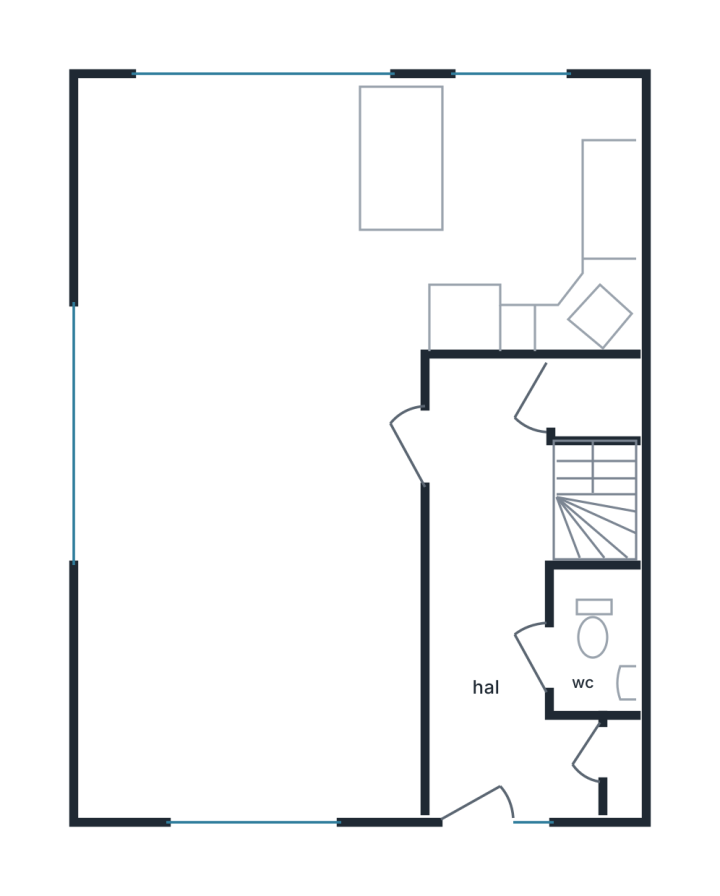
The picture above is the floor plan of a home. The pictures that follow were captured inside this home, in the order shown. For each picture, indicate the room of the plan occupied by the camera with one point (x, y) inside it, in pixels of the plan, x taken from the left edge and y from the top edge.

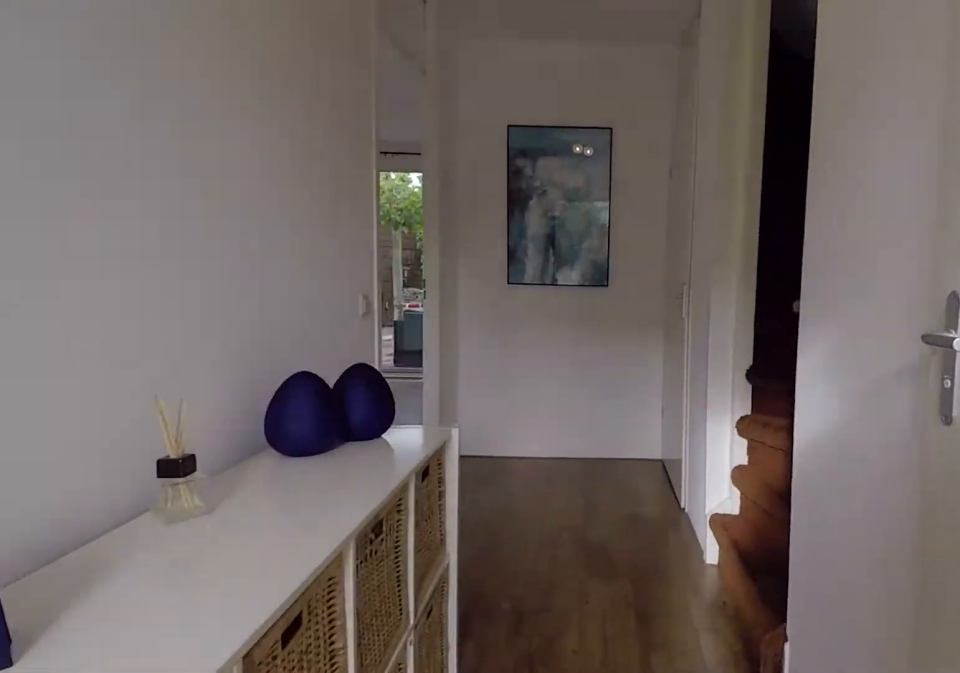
(495, 604)
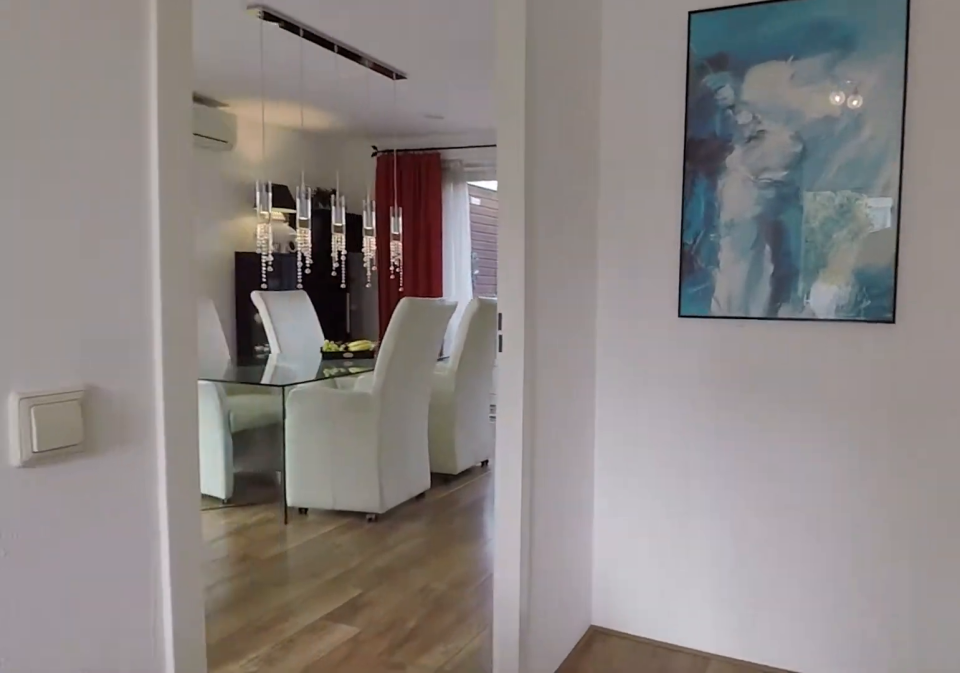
(495, 604)
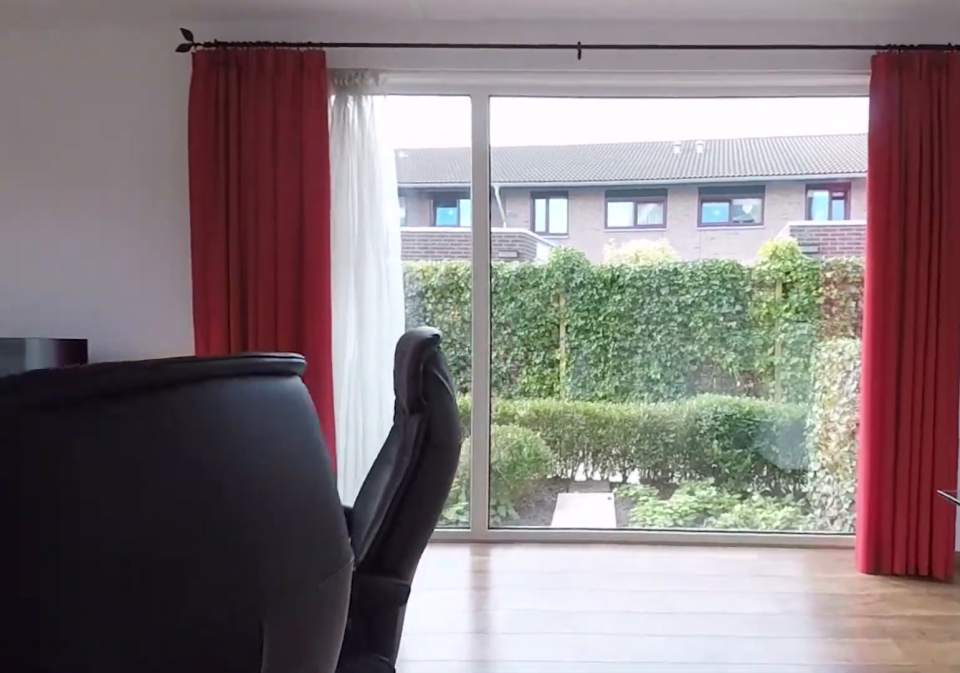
(251, 634)
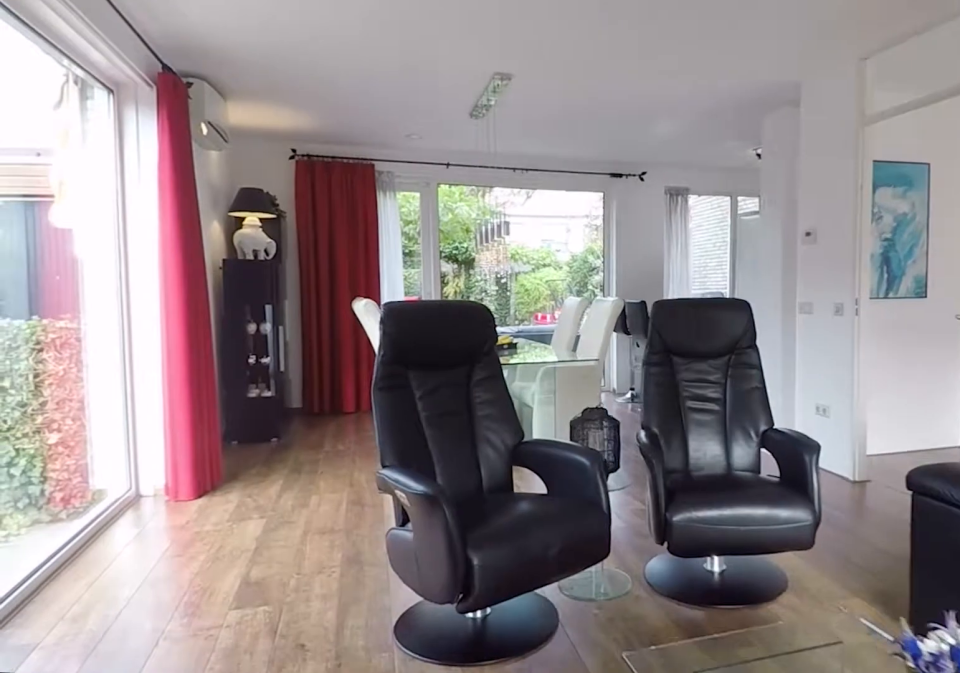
(251, 630)
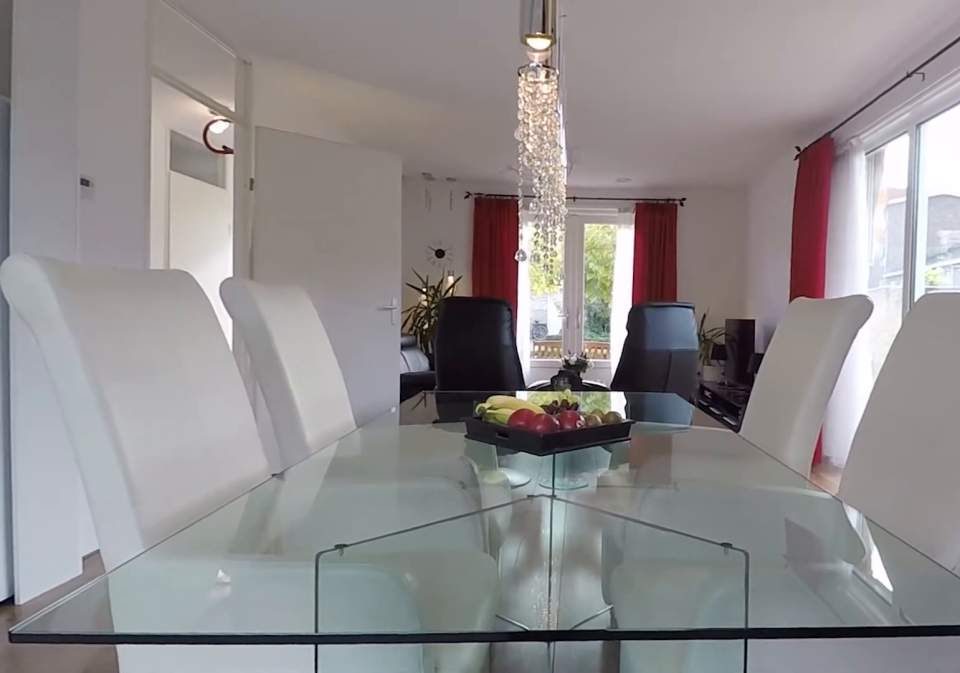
(317, 628)
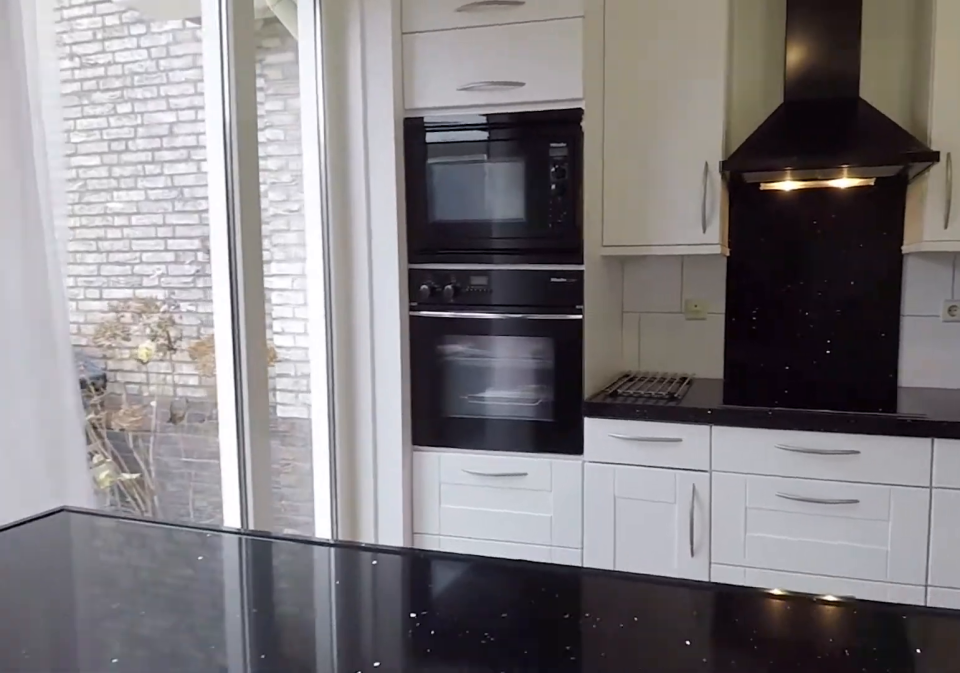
(557, 280)
